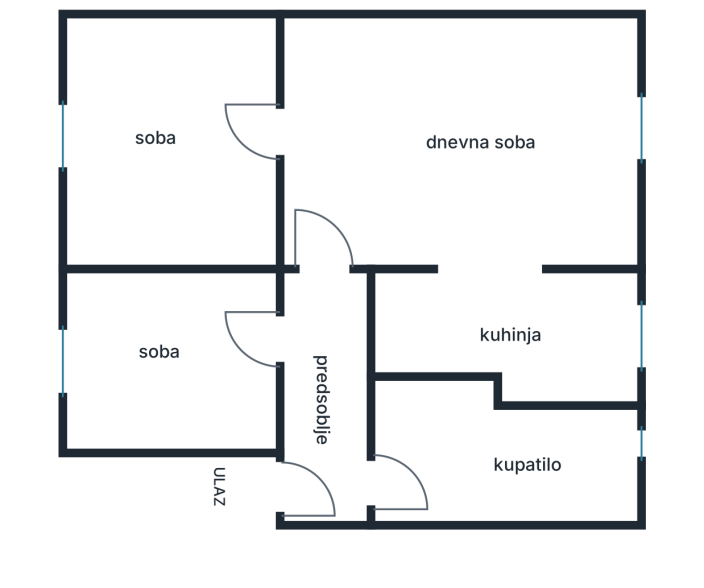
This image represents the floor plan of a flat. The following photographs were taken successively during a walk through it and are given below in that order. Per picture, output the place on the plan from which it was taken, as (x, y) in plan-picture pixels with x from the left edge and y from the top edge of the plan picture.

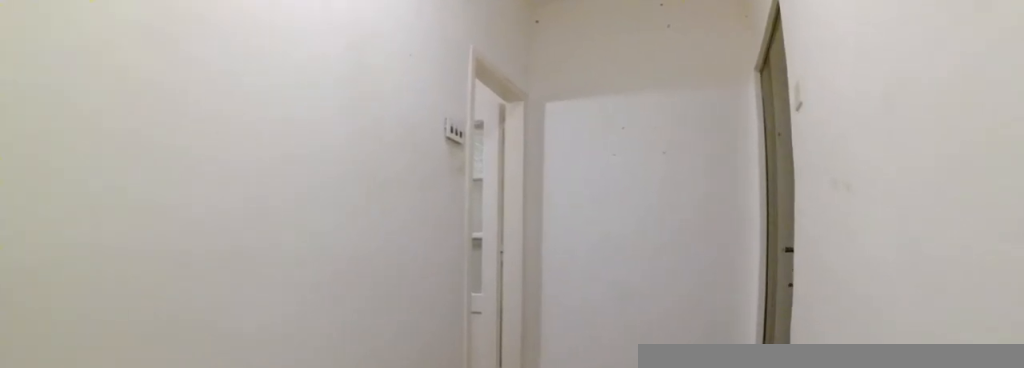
(322, 346)
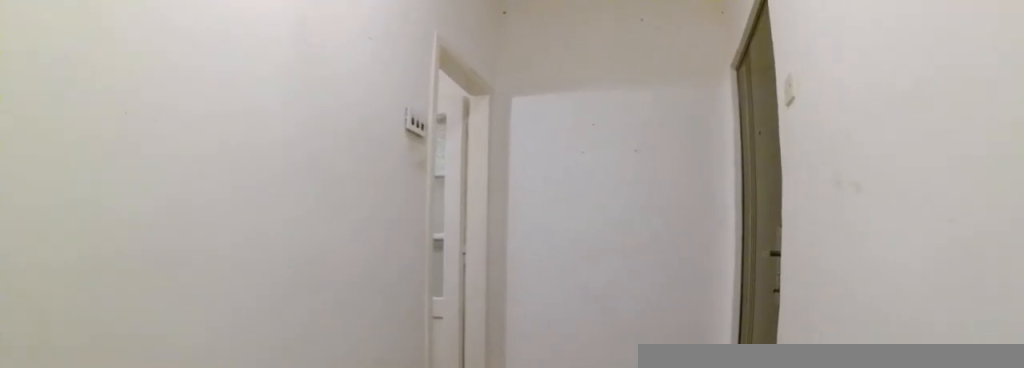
(323, 355)
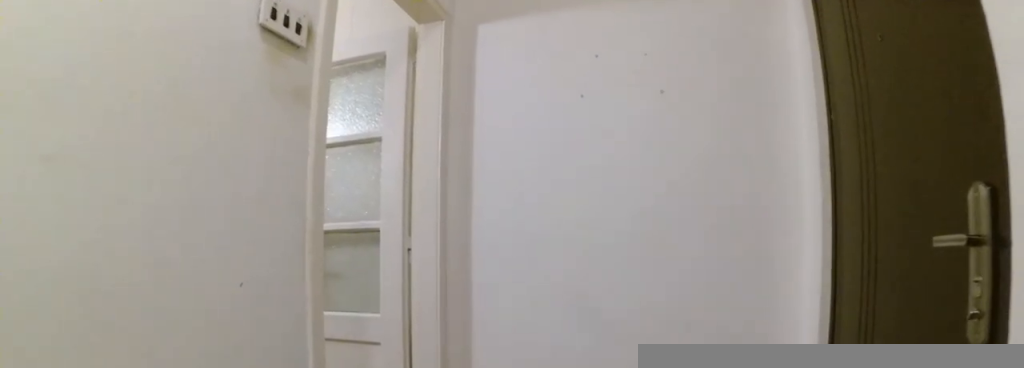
(321, 412)
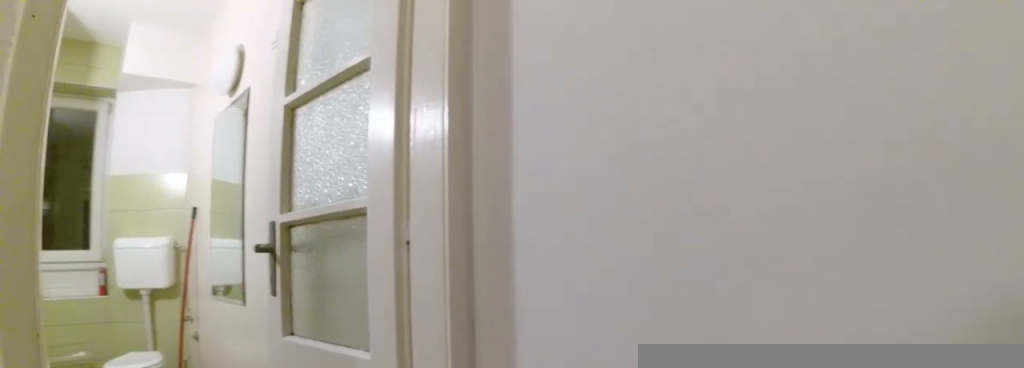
(307, 455)
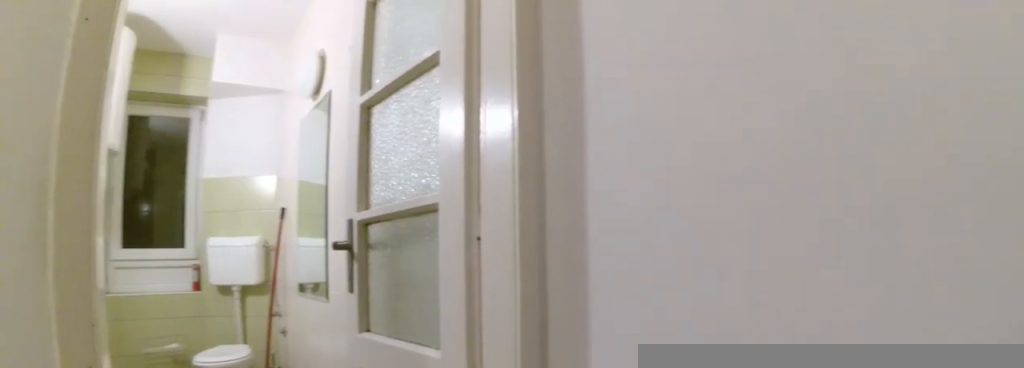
(304, 460)
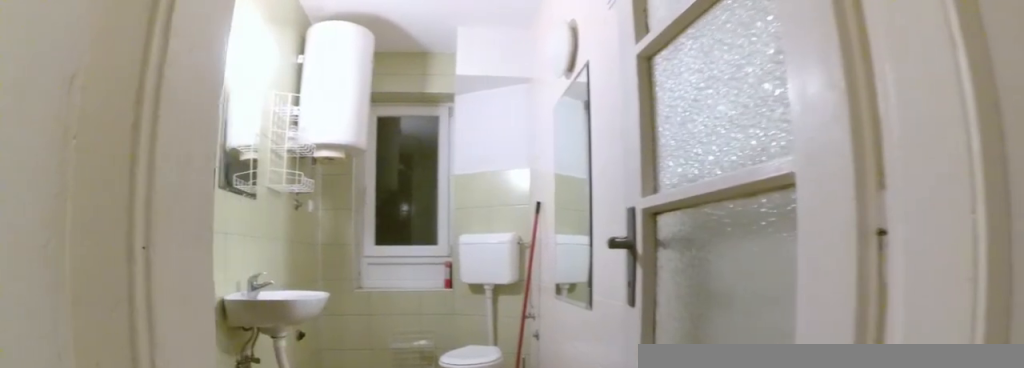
(302, 479)
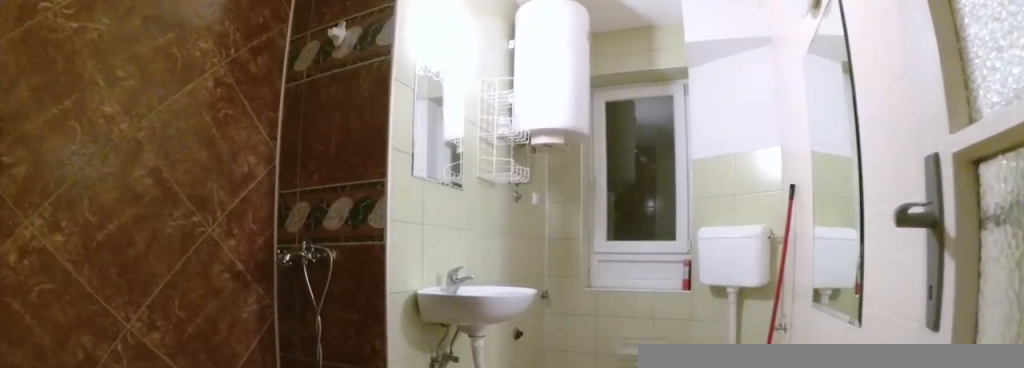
(338, 480)
